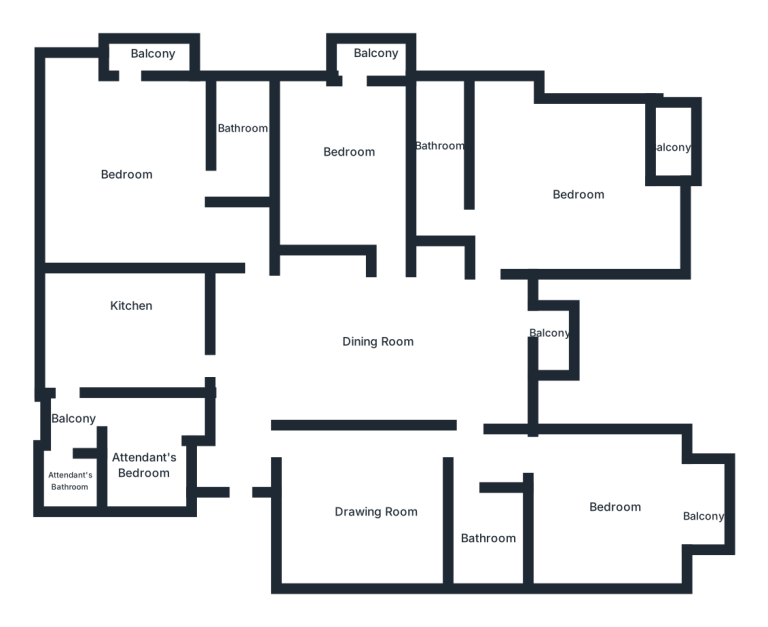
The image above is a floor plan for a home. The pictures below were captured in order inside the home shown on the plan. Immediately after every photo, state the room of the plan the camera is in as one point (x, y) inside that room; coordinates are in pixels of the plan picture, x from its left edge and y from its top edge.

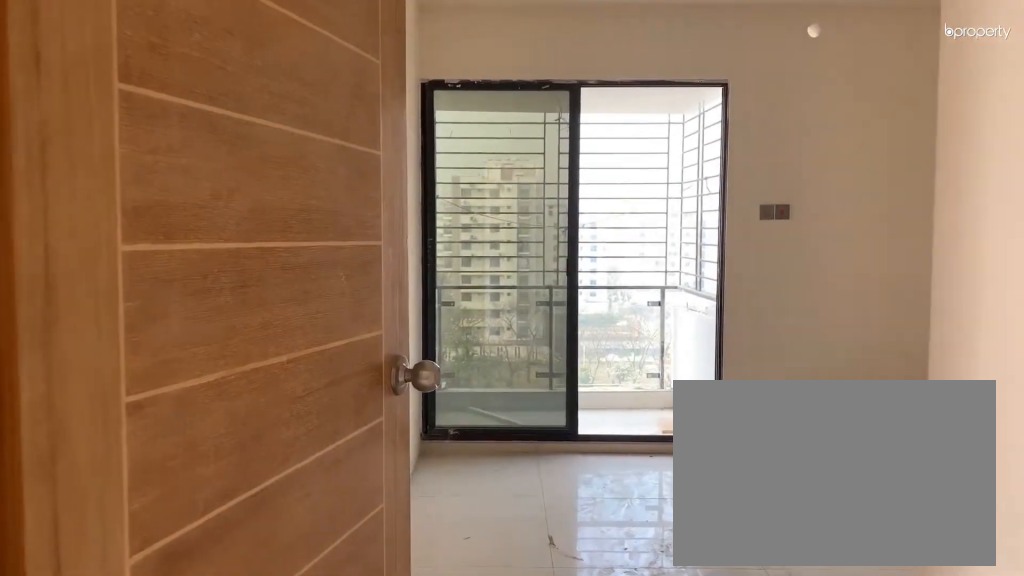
(378, 251)
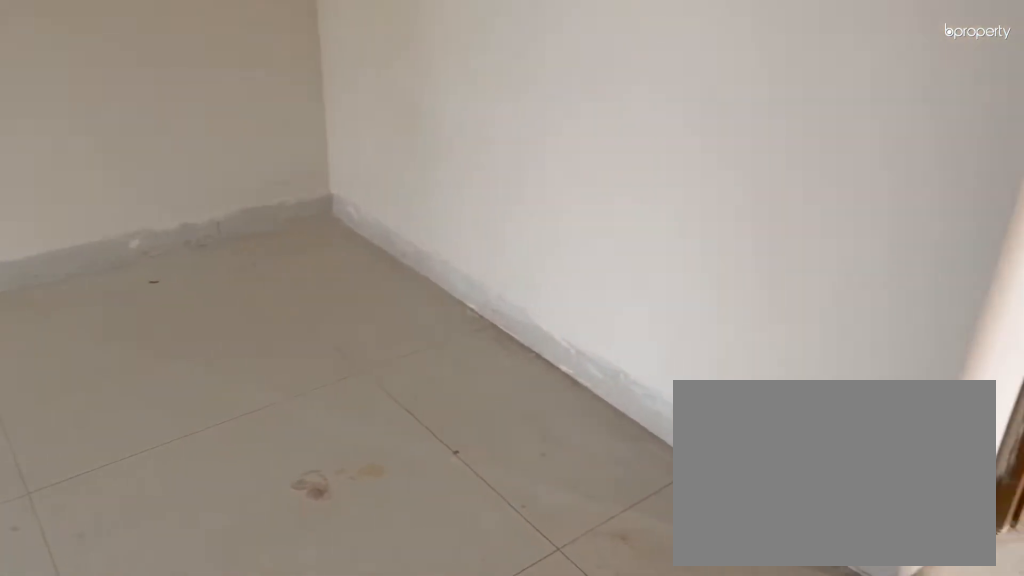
(349, 159)
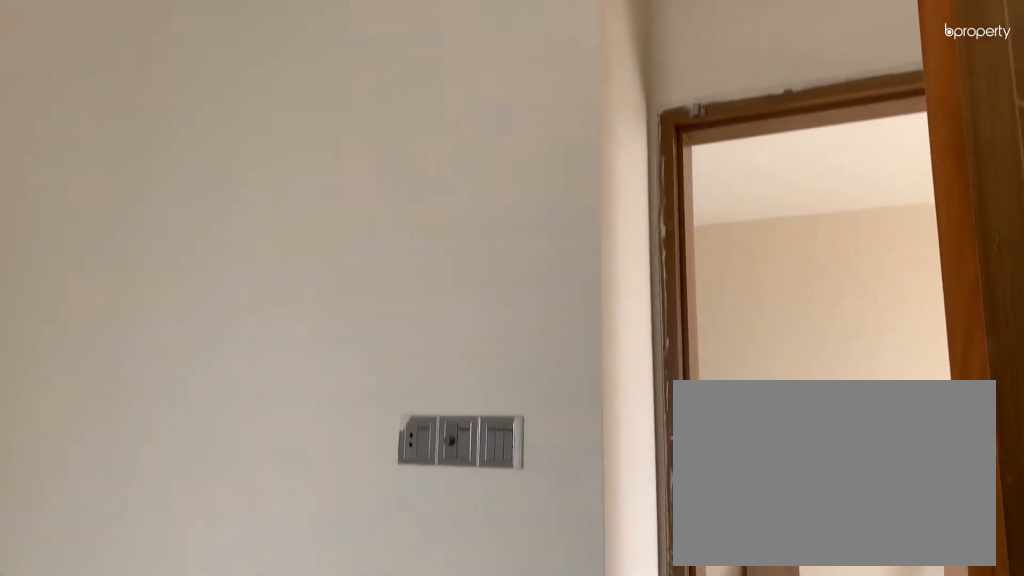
(349, 159)
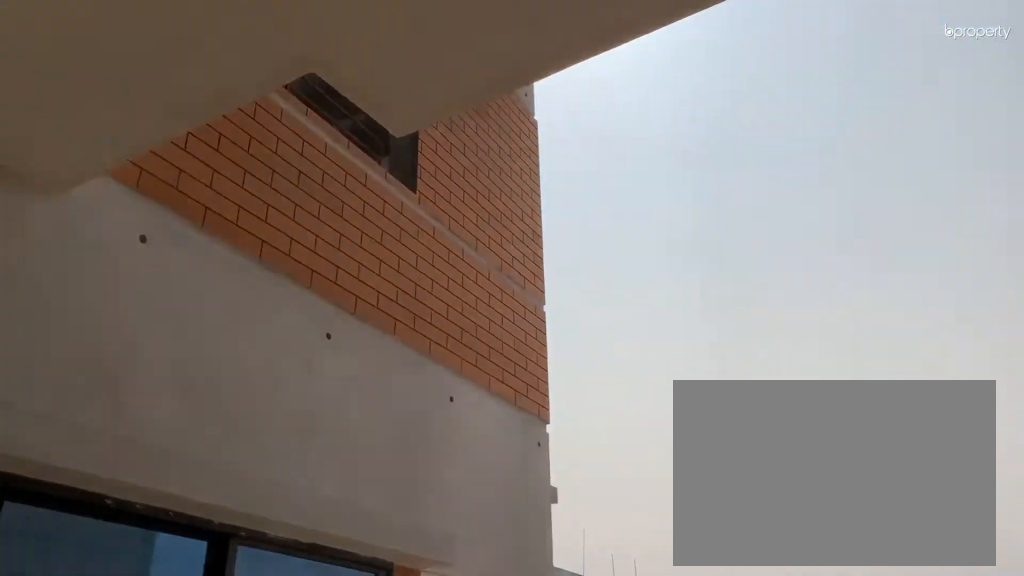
(556, 343)
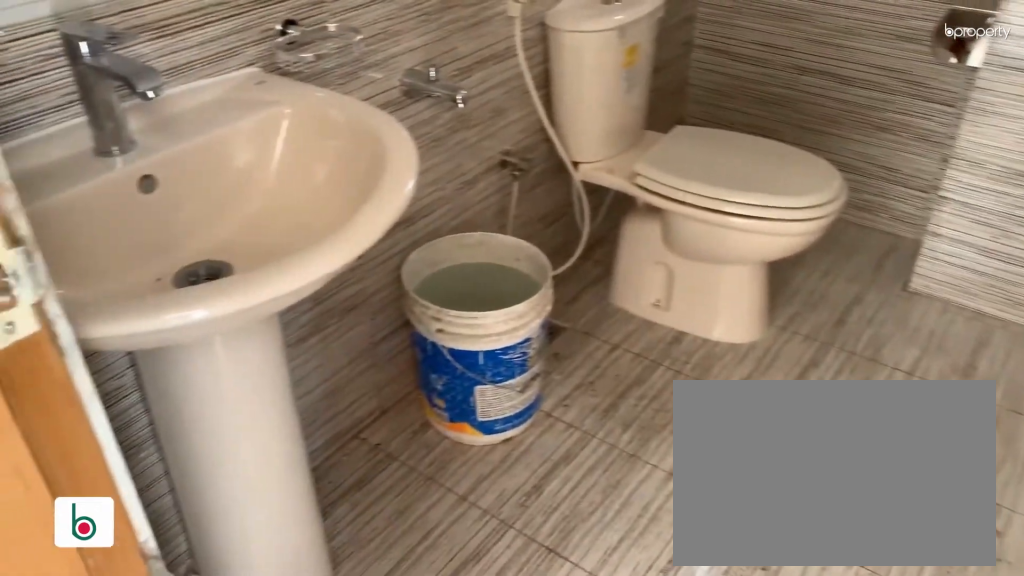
(492, 541)
